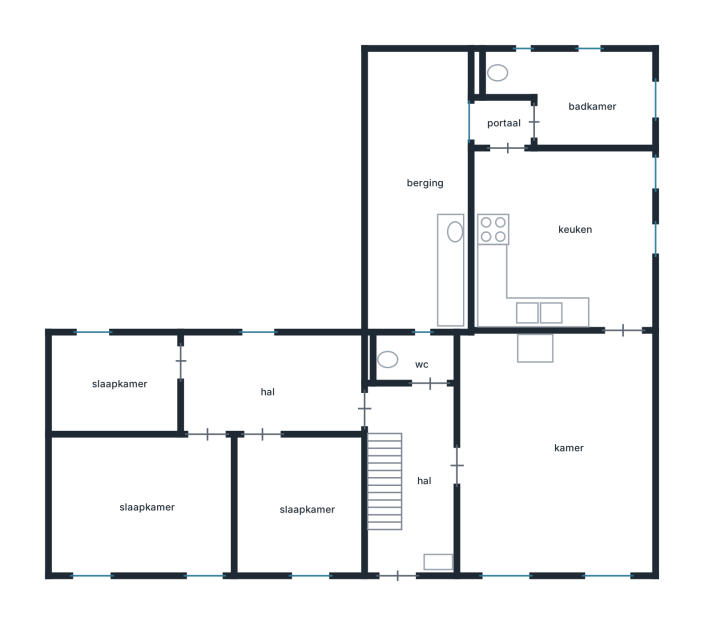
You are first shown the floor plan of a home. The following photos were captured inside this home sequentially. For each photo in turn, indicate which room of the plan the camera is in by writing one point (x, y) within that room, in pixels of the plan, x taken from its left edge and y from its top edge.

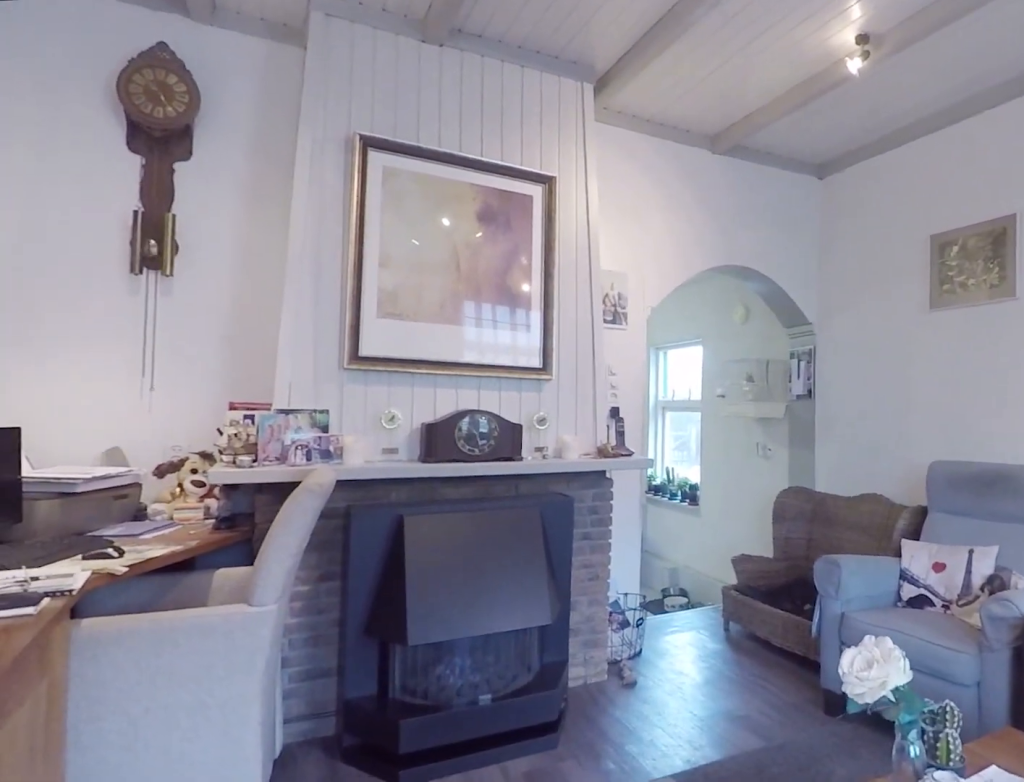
(554, 456)
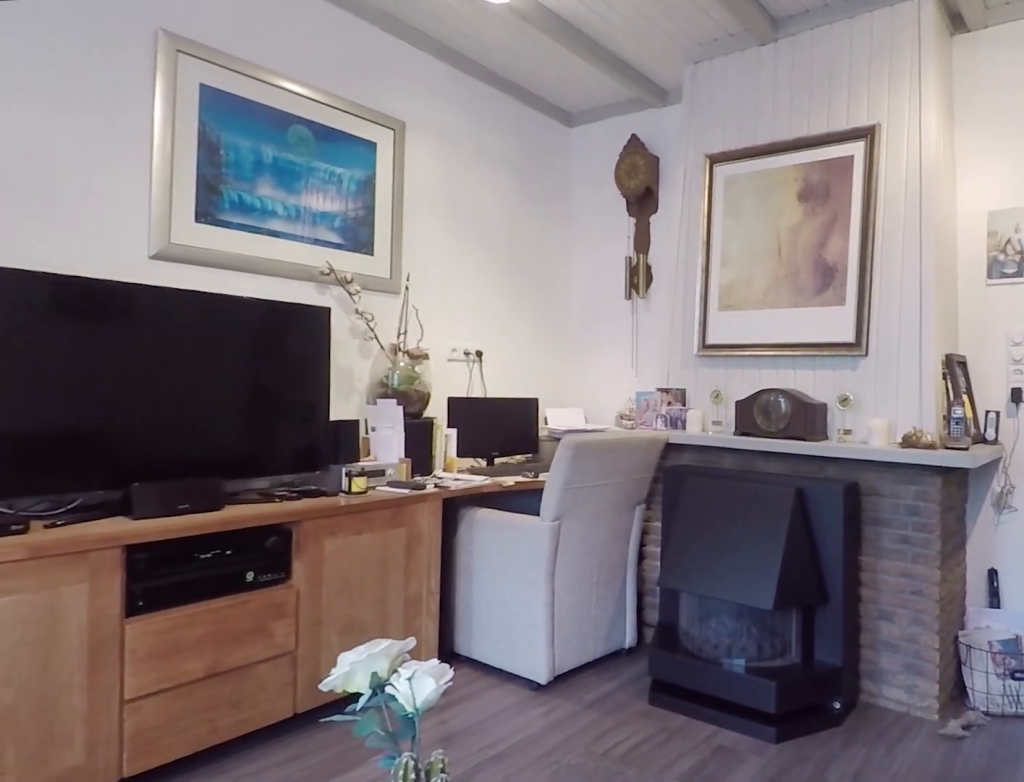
(554, 456)
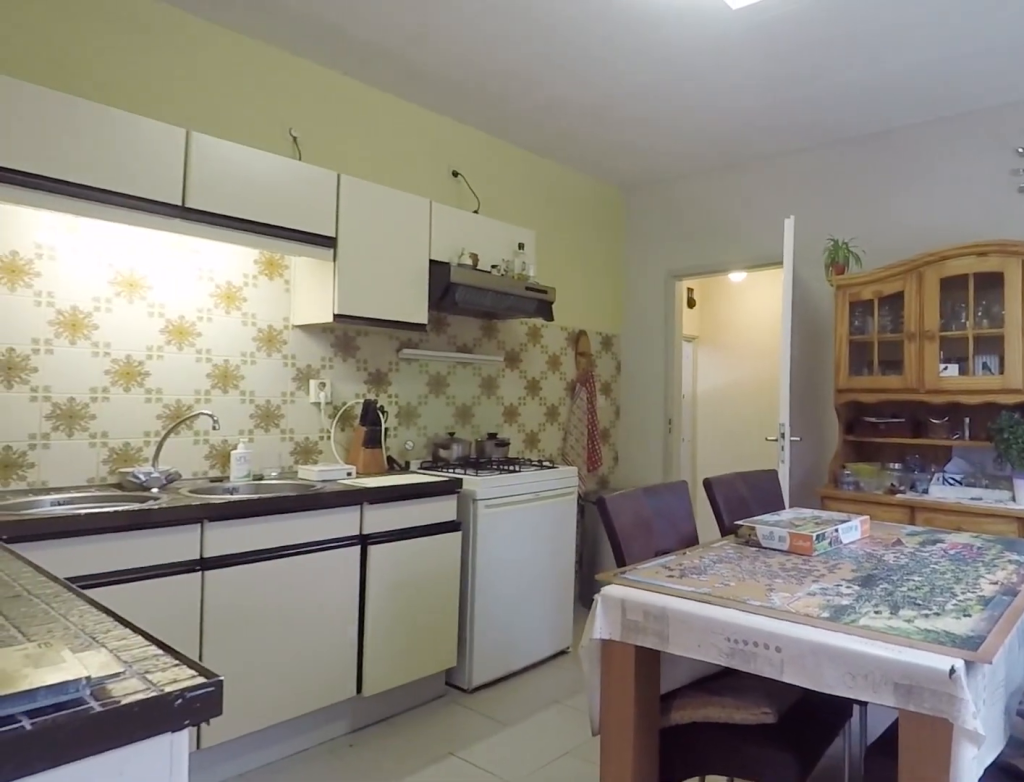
(562, 241)
